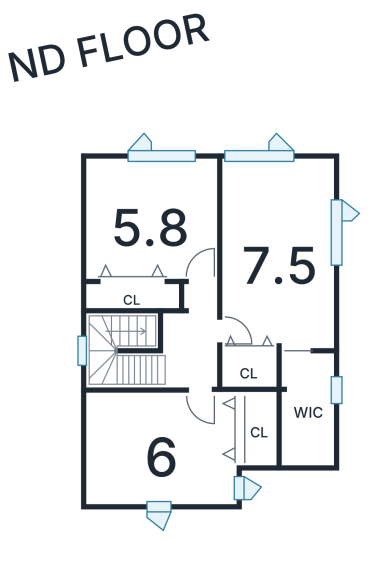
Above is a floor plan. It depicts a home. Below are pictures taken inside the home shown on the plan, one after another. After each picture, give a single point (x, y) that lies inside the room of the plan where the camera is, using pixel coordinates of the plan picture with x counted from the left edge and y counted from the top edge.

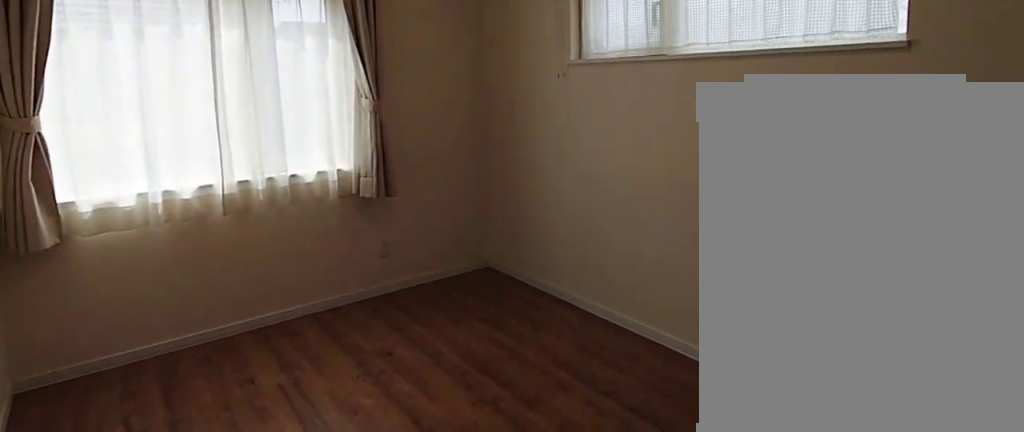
(276, 271)
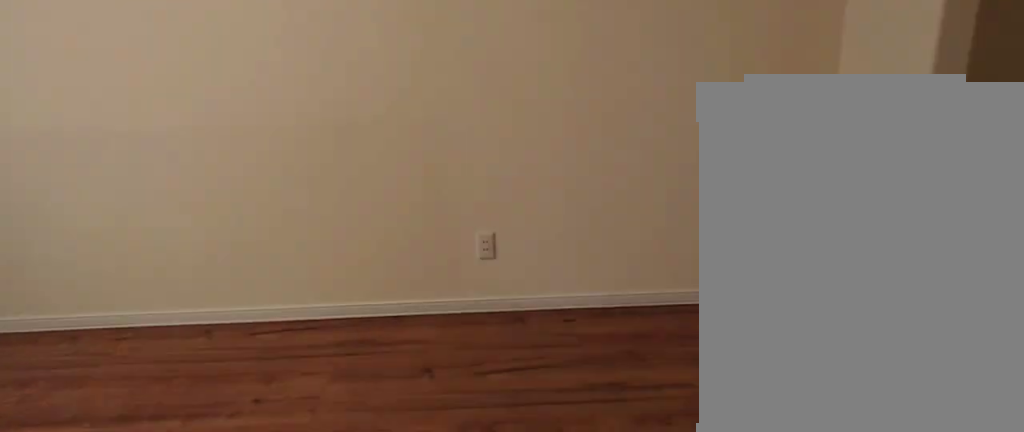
(276, 271)
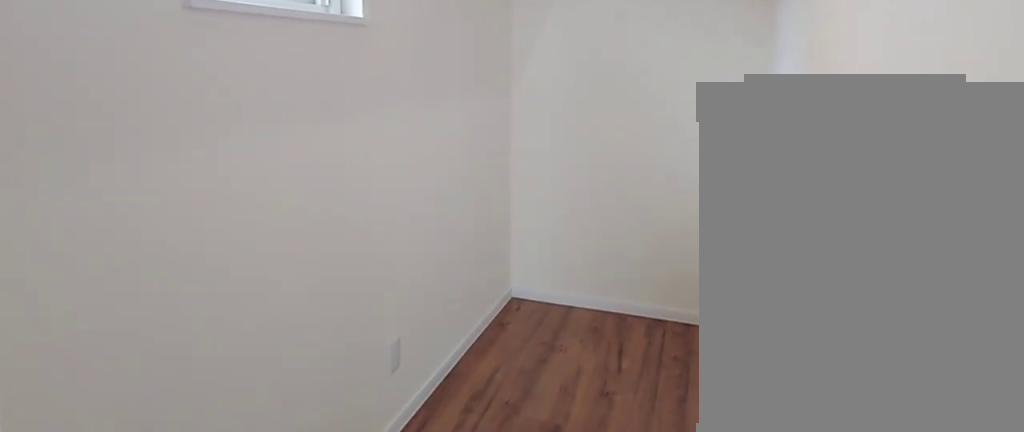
(307, 421)
